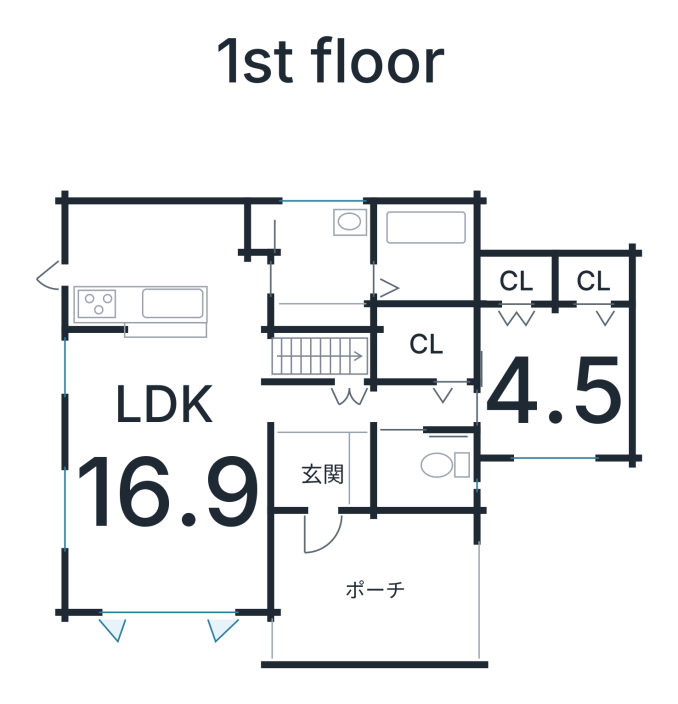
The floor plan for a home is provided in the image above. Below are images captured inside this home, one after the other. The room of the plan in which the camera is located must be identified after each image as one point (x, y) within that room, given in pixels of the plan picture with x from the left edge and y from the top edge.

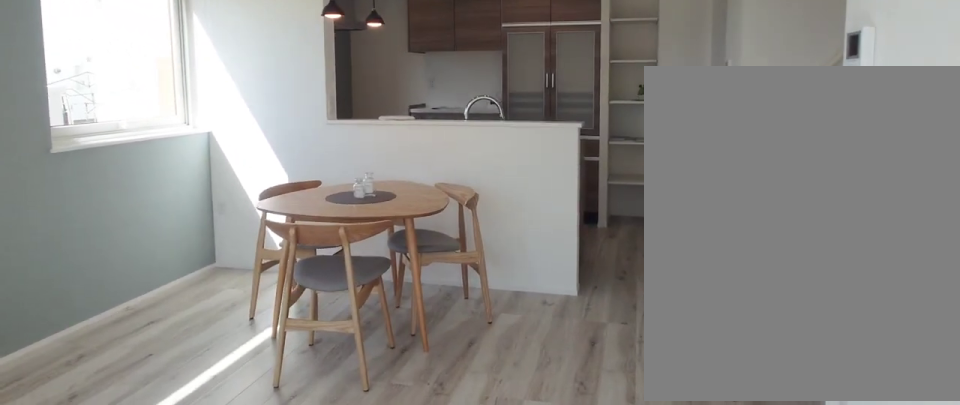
(170, 474)
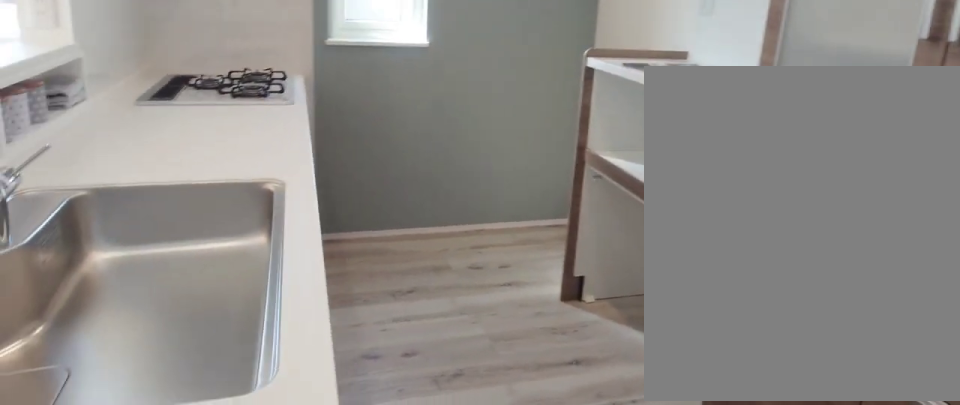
(168, 261)
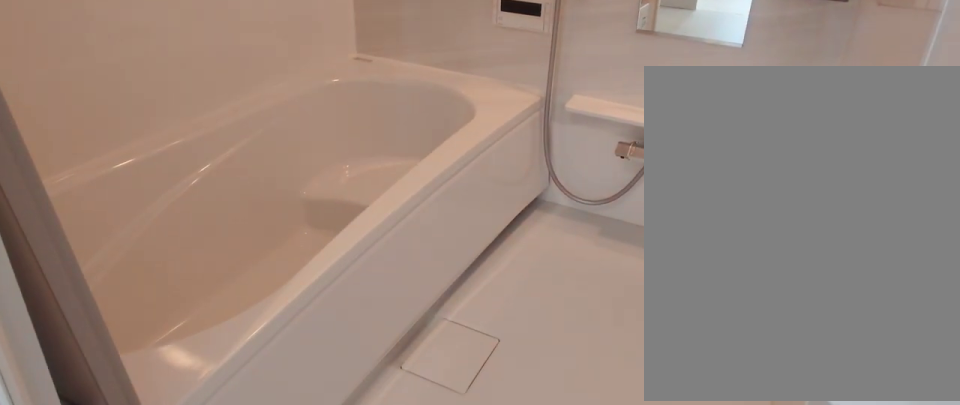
(422, 257)
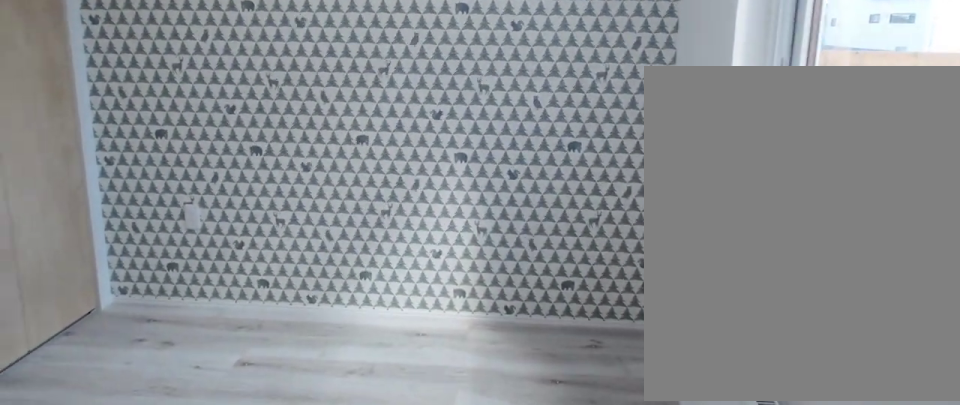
(551, 379)
